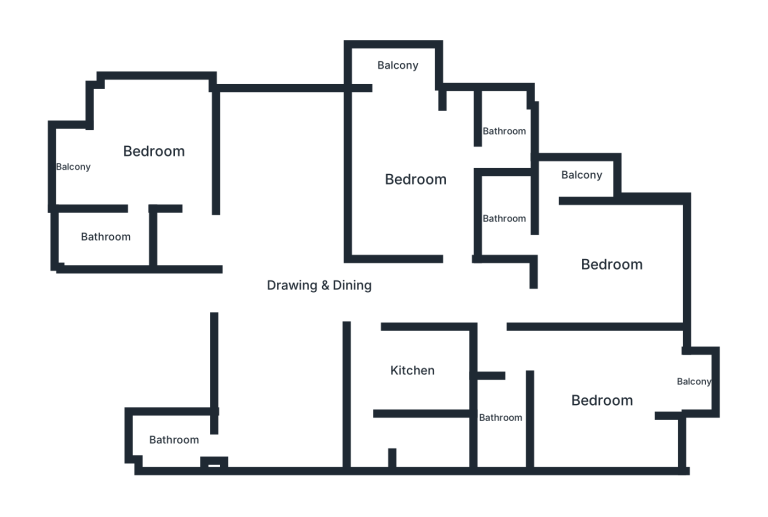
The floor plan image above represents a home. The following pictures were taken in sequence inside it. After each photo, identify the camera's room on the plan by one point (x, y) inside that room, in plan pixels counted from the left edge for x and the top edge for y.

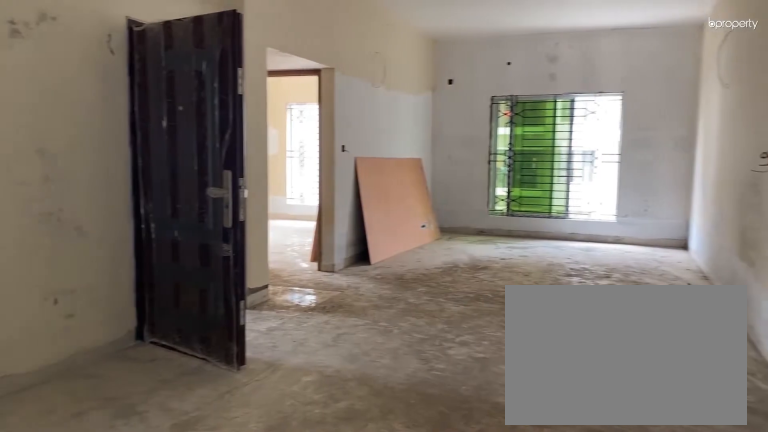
(319, 285)
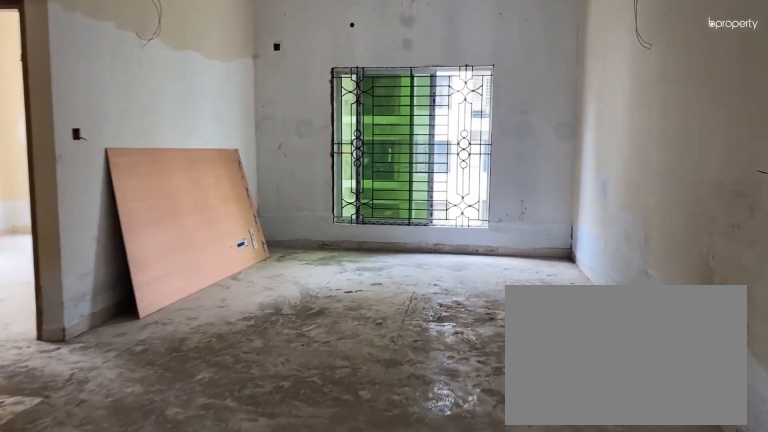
(319, 285)
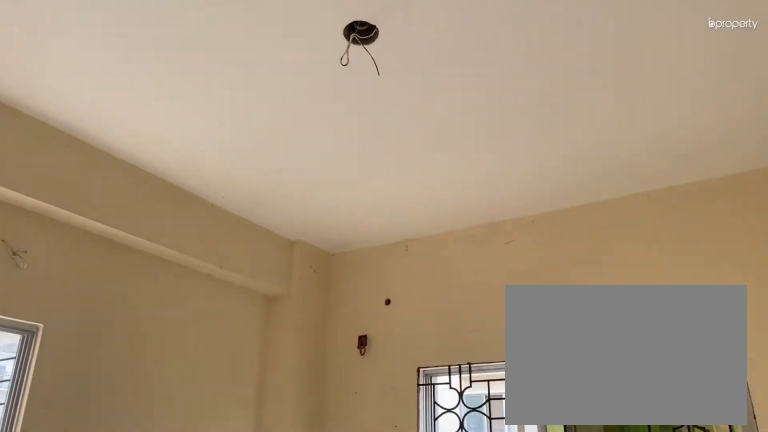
(154, 151)
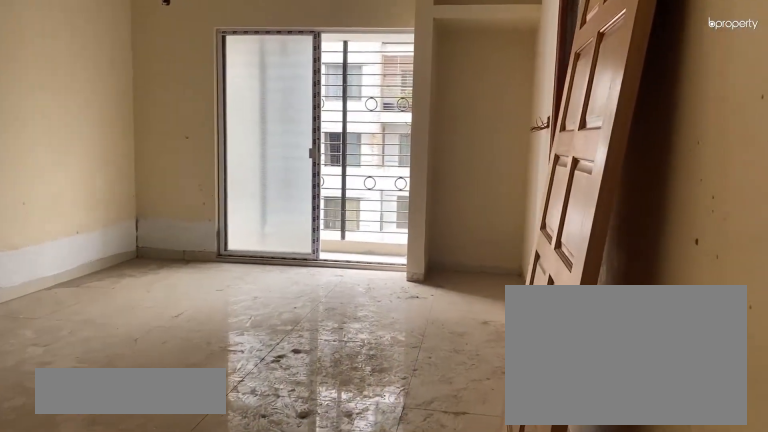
(415, 180)
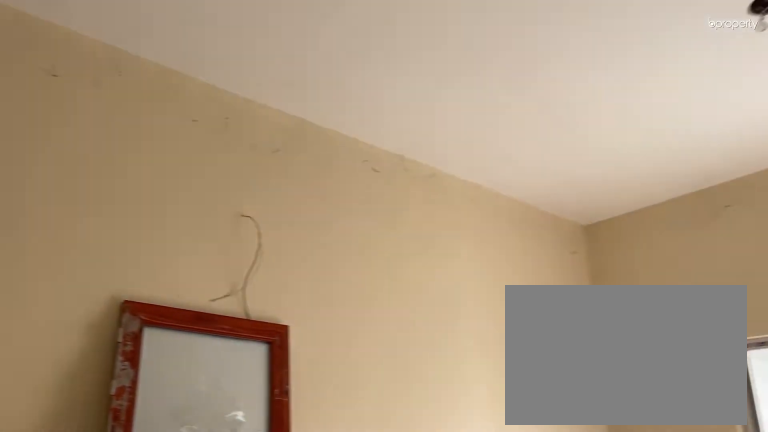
(415, 180)
